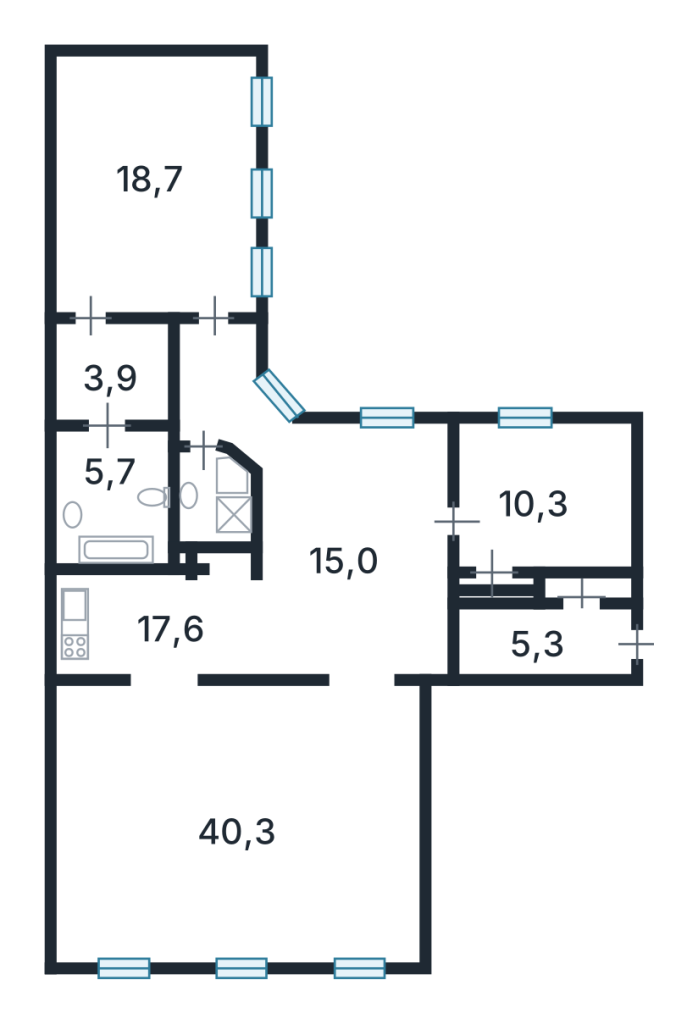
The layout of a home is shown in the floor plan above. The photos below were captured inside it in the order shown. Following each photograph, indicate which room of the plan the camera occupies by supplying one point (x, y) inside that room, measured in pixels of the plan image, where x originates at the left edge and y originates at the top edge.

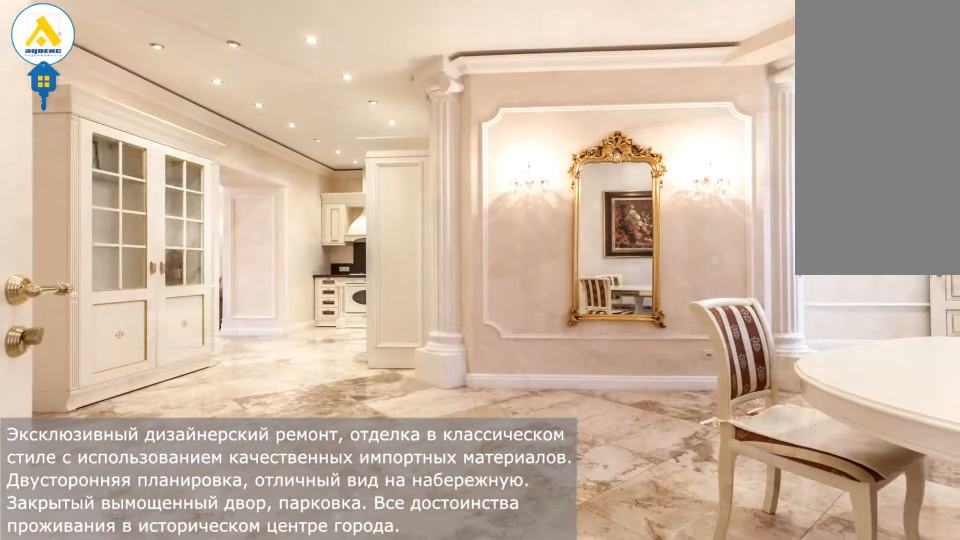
(341, 615)
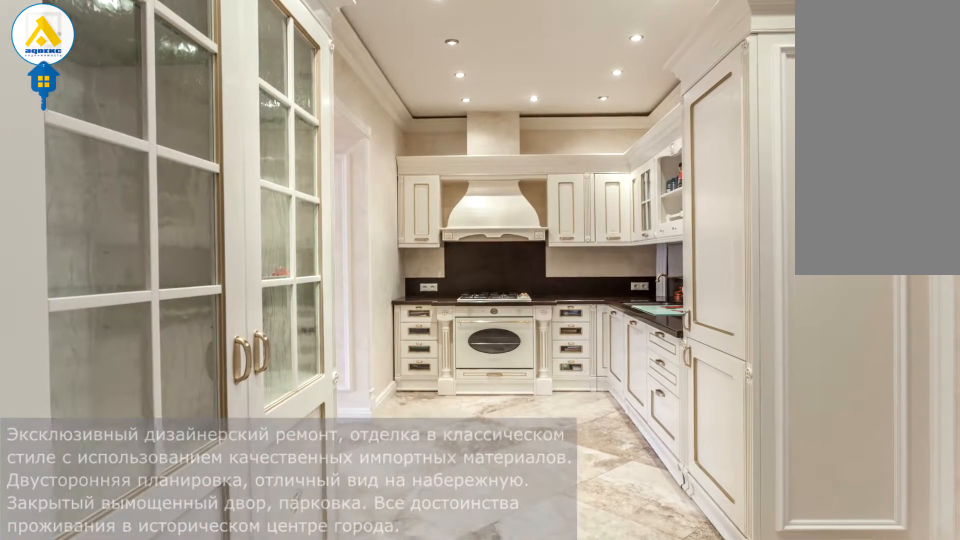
(171, 623)
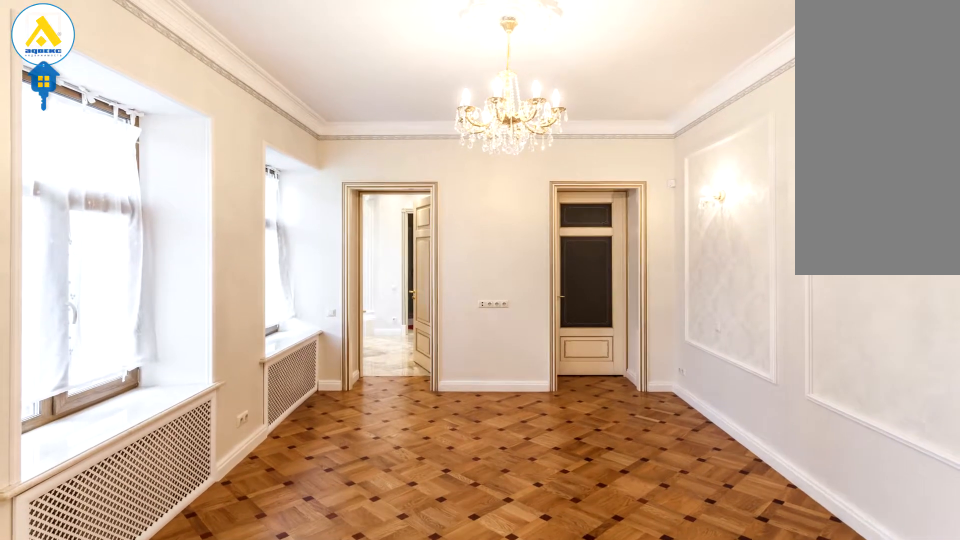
(148, 243)
